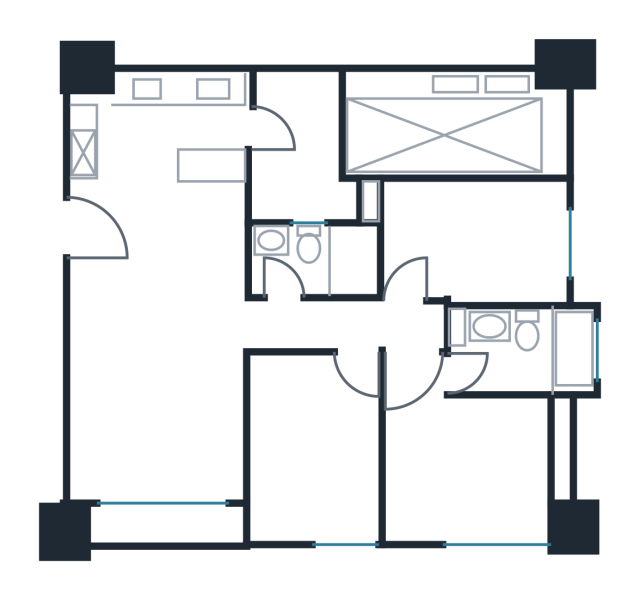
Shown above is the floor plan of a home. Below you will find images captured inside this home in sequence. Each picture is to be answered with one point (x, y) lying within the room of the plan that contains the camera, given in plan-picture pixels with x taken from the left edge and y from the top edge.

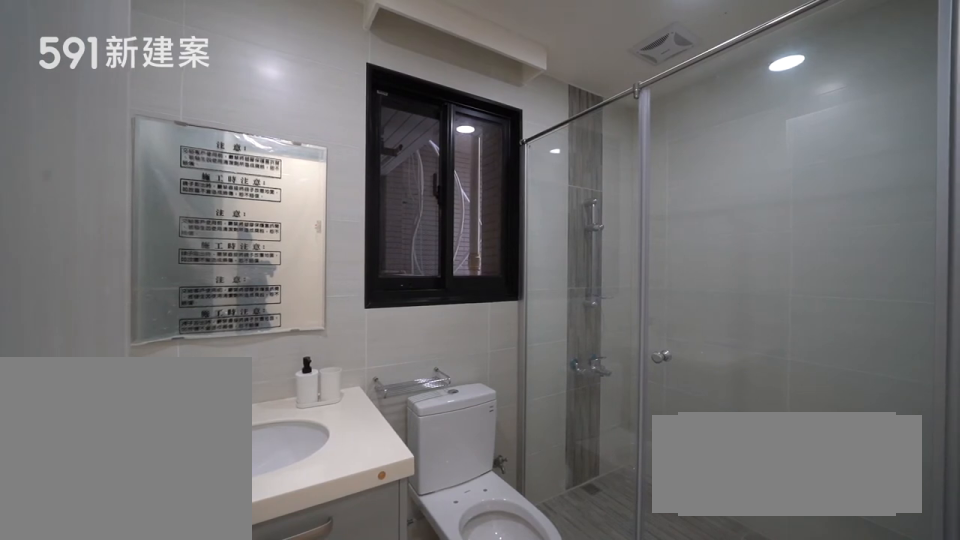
(318, 259)
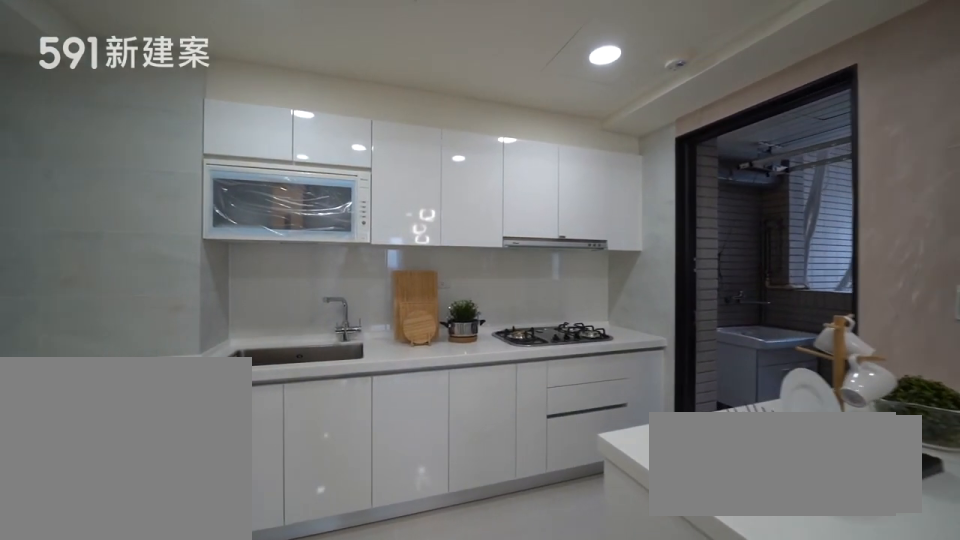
(162, 129)
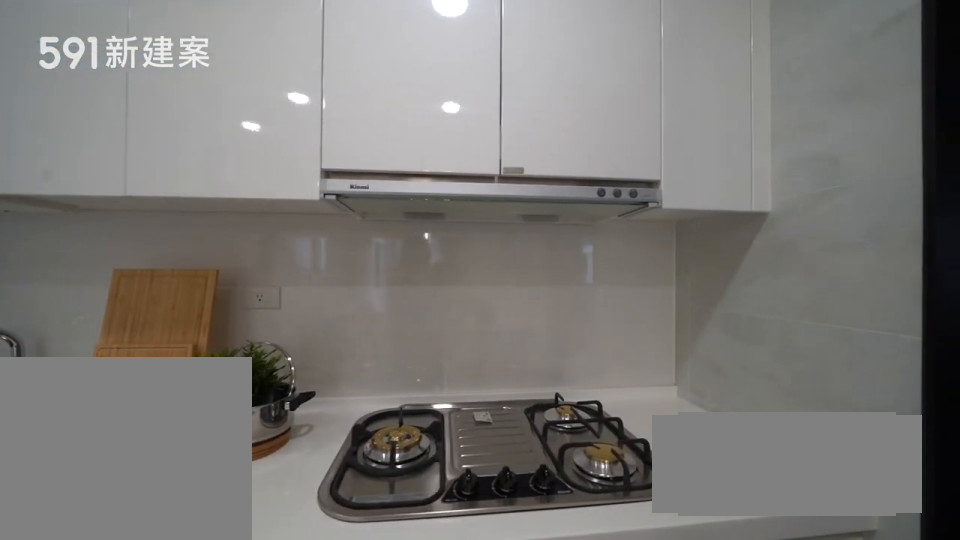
(162, 129)
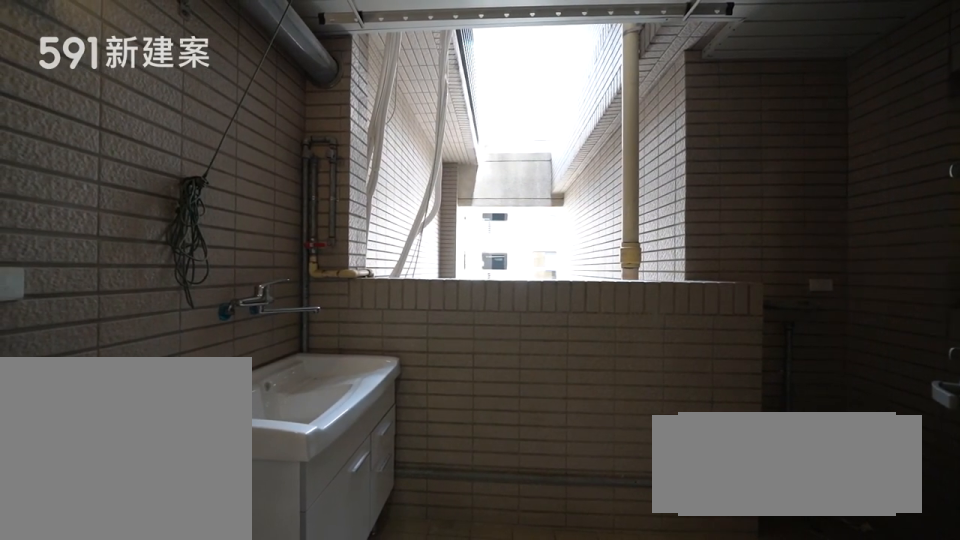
(311, 146)
